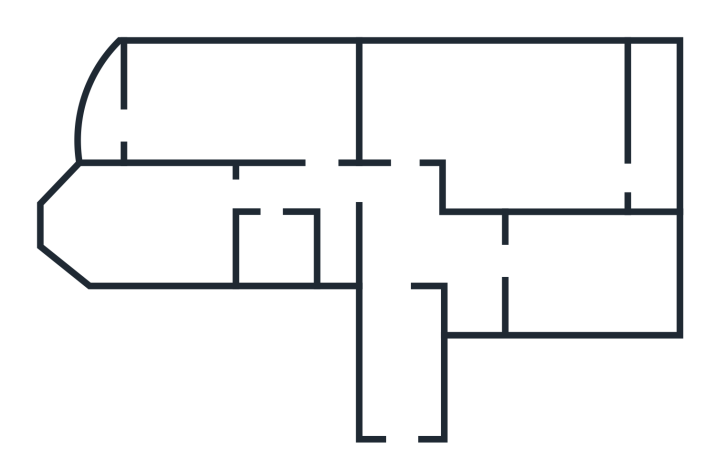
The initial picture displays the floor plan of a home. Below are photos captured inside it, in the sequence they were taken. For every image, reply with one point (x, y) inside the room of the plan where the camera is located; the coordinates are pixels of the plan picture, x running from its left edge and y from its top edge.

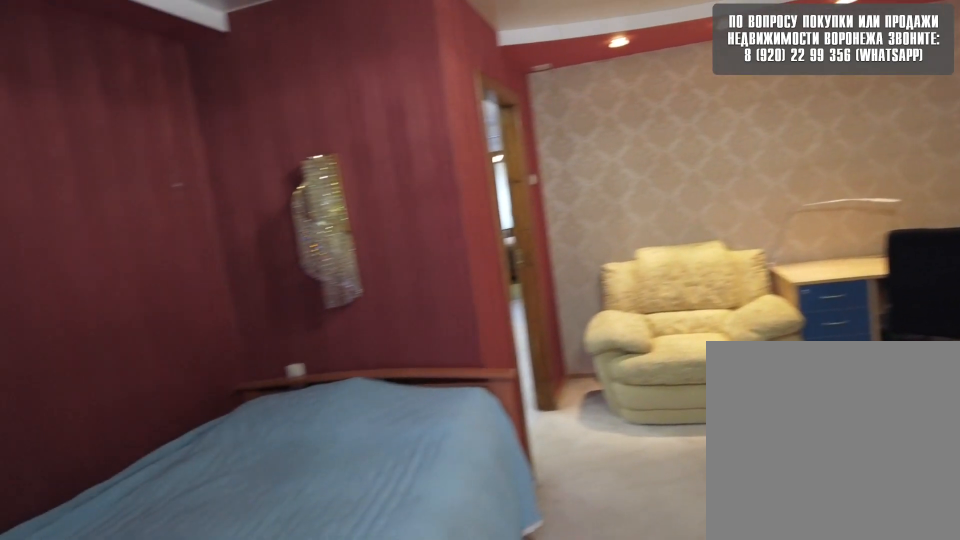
(458, 114)
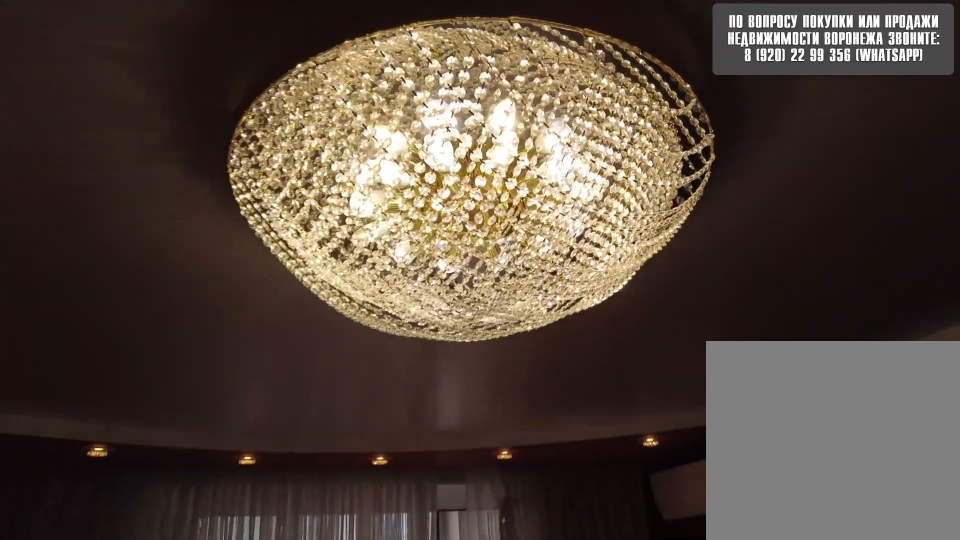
(458, 114)
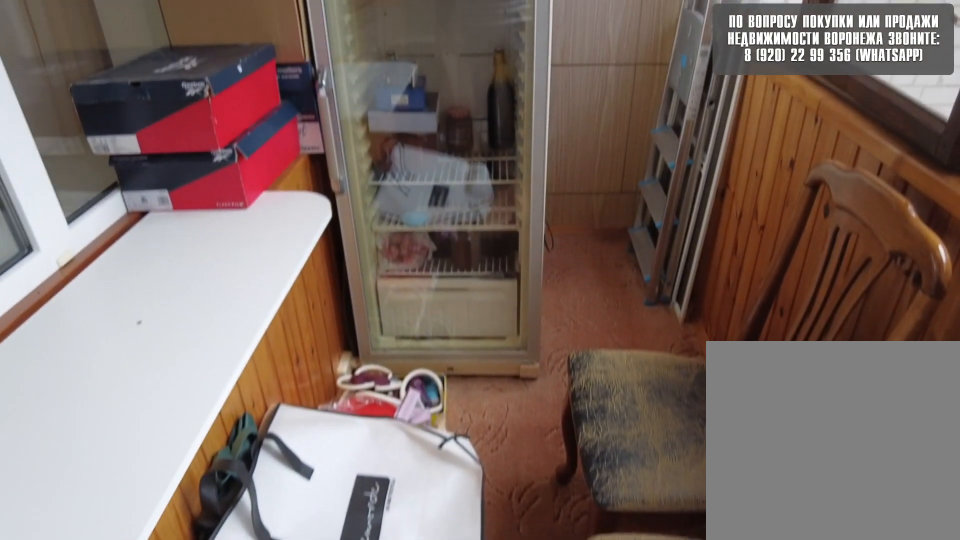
(668, 171)
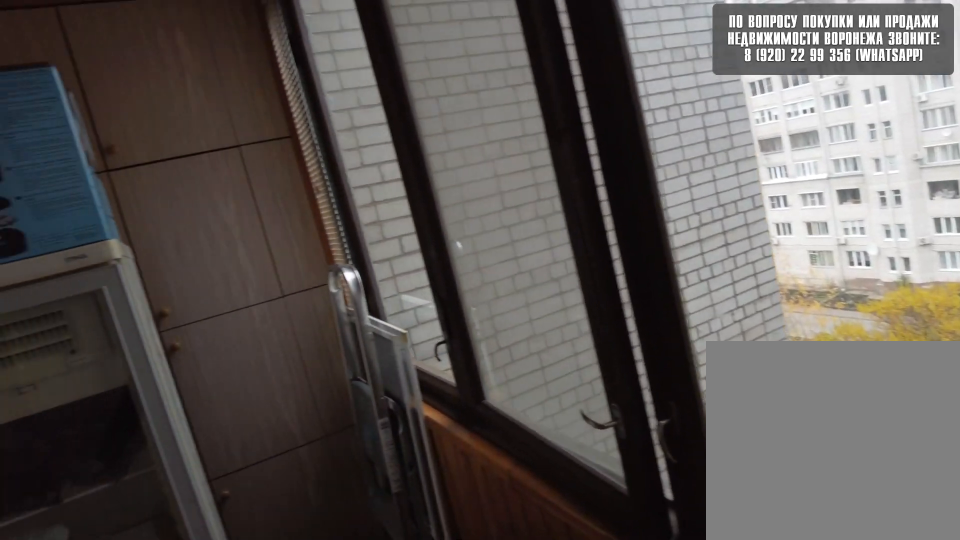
(668, 171)
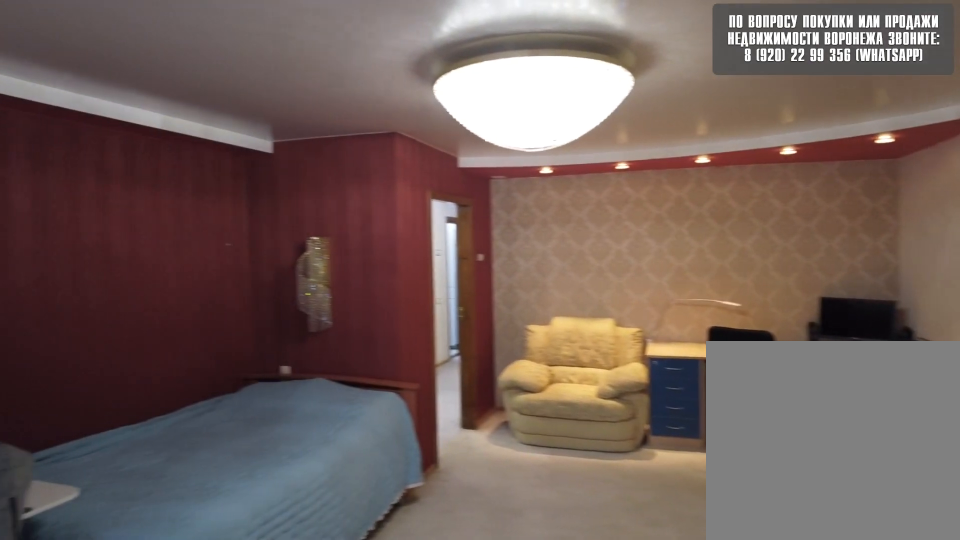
(555, 167)
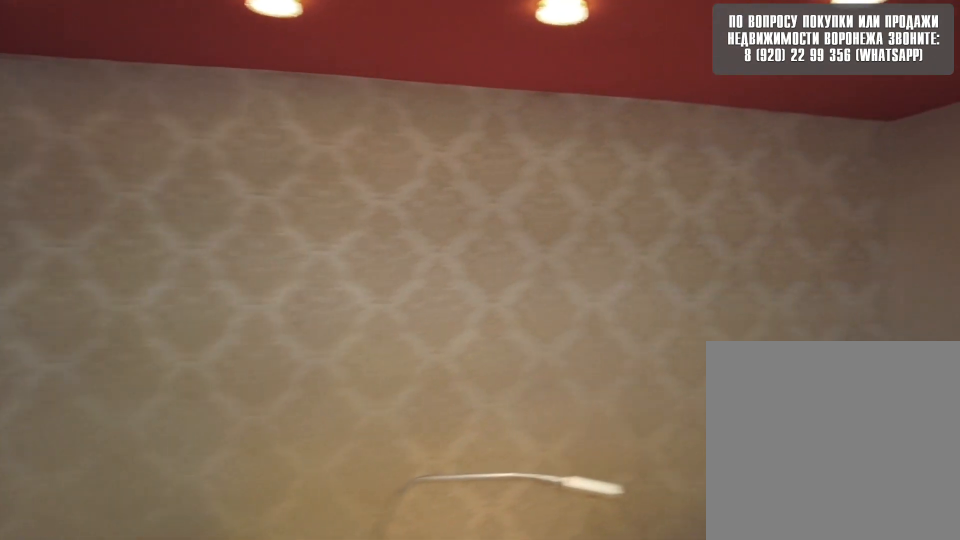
(403, 134)
